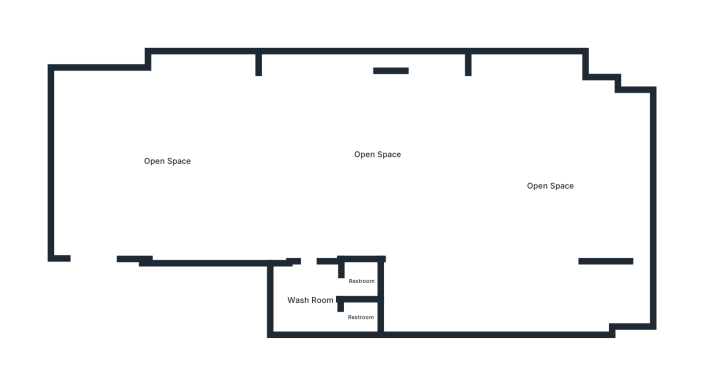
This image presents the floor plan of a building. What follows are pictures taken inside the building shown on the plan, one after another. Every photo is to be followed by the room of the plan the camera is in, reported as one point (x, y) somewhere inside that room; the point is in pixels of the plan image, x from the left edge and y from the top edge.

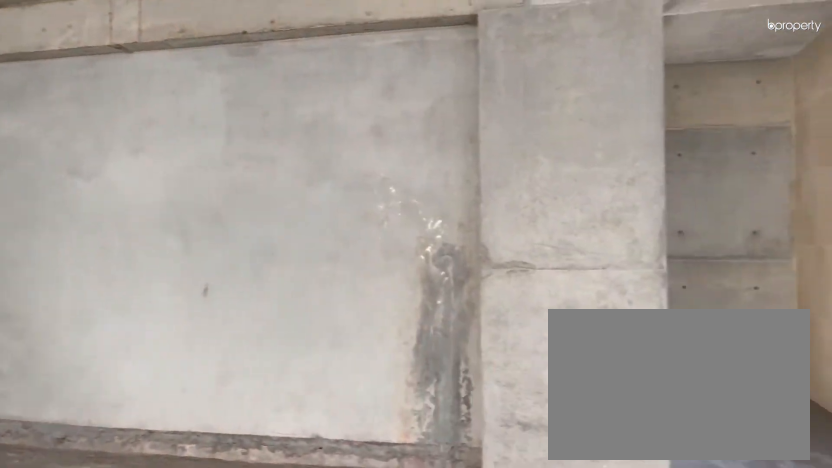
(169, 161)
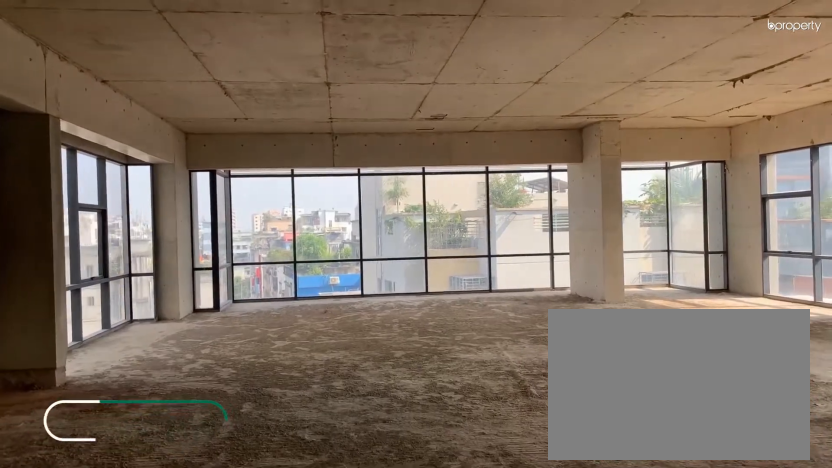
(379, 154)
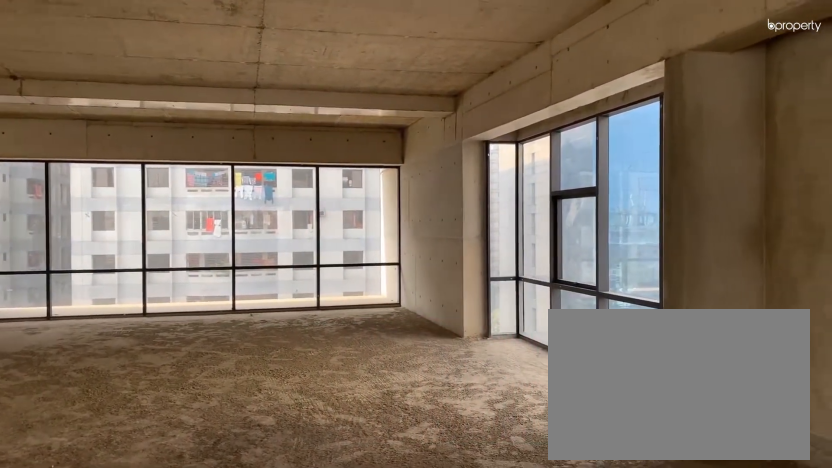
(379, 154)
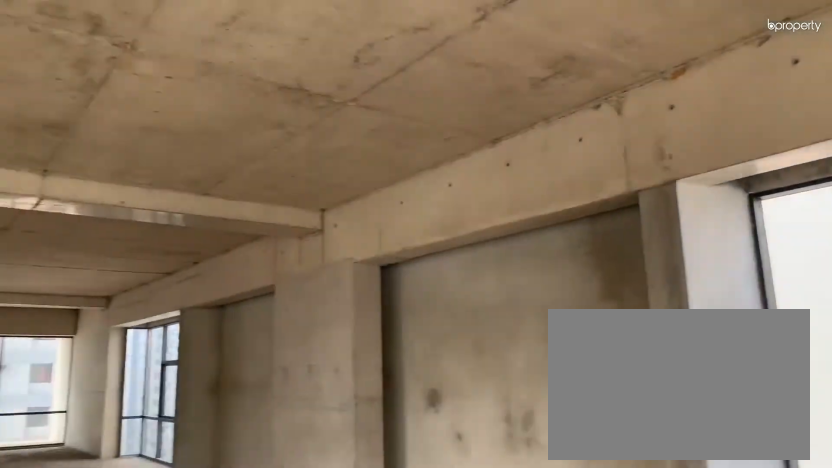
(552, 186)
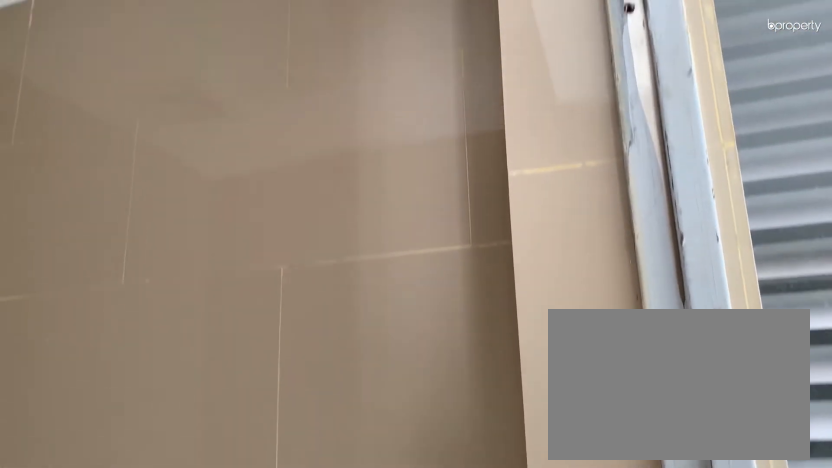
(360, 319)
